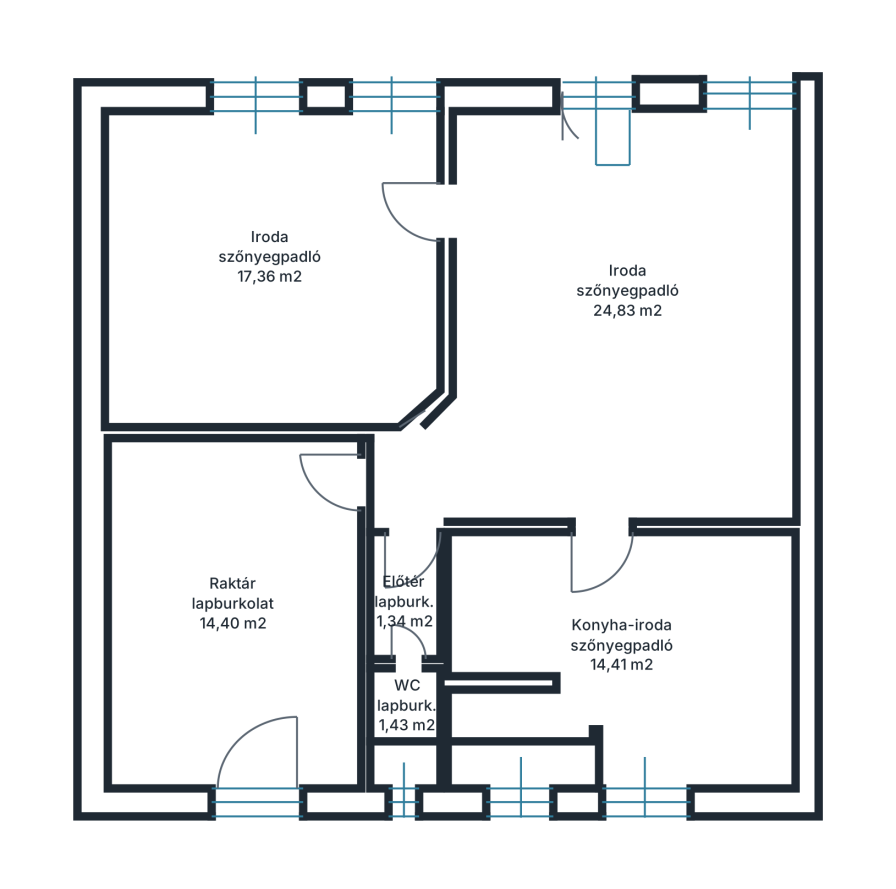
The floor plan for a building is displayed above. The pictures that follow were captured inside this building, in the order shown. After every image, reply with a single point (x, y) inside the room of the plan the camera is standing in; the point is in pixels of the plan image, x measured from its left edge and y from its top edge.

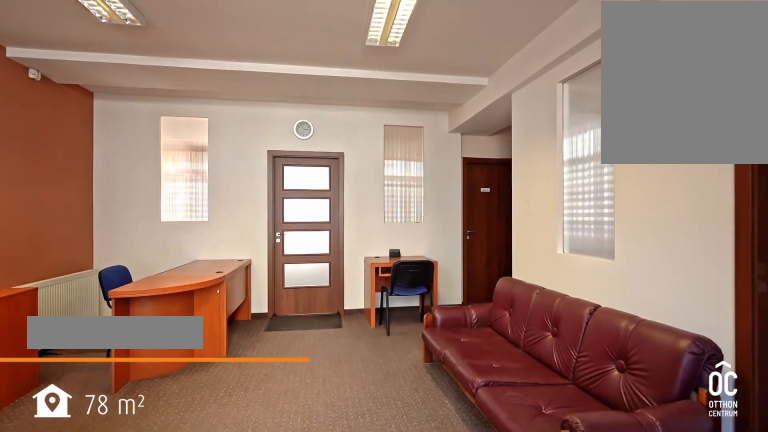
(620, 301)
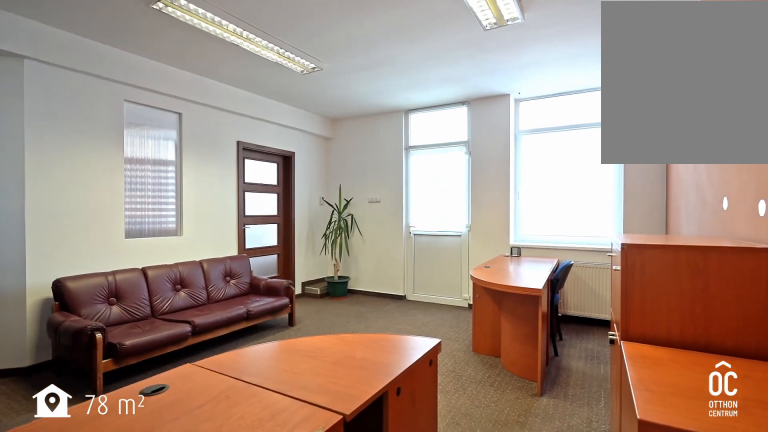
(620, 301)
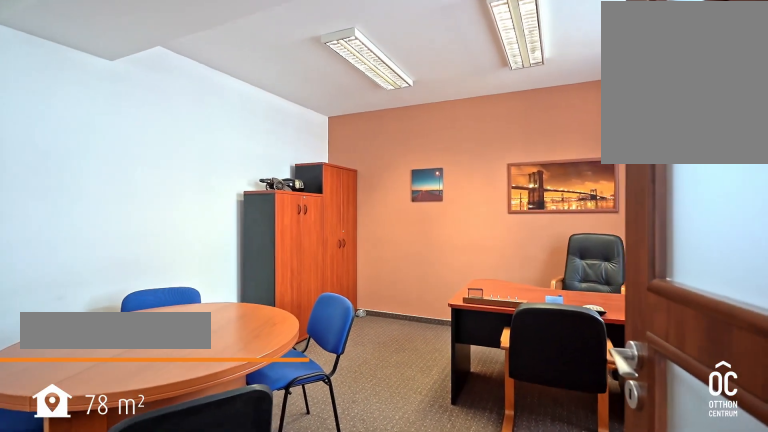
(271, 261)
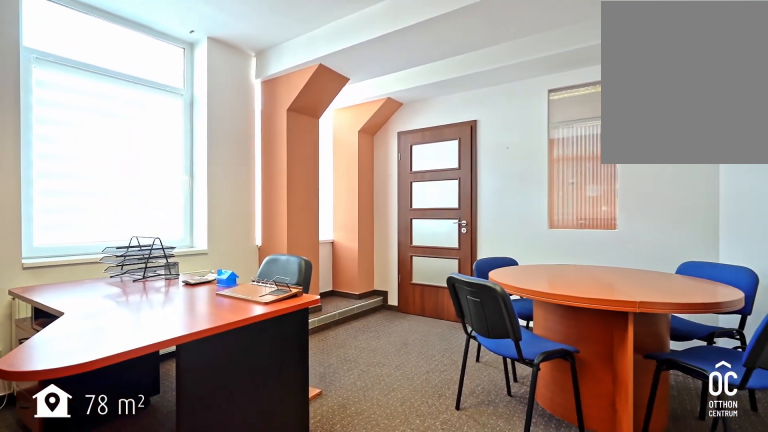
(271, 261)
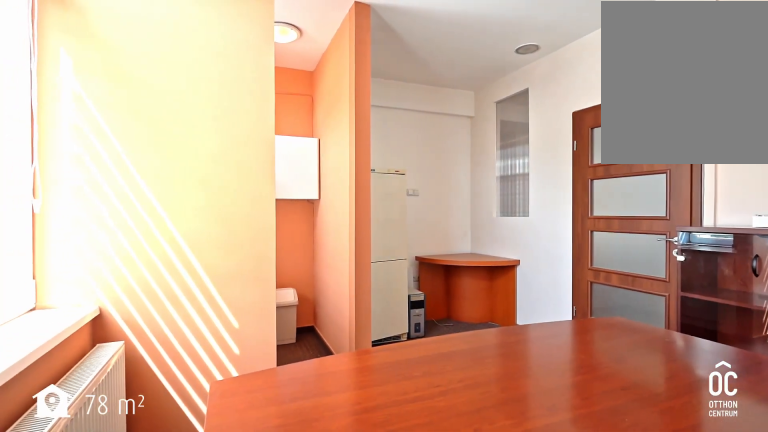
(626, 647)
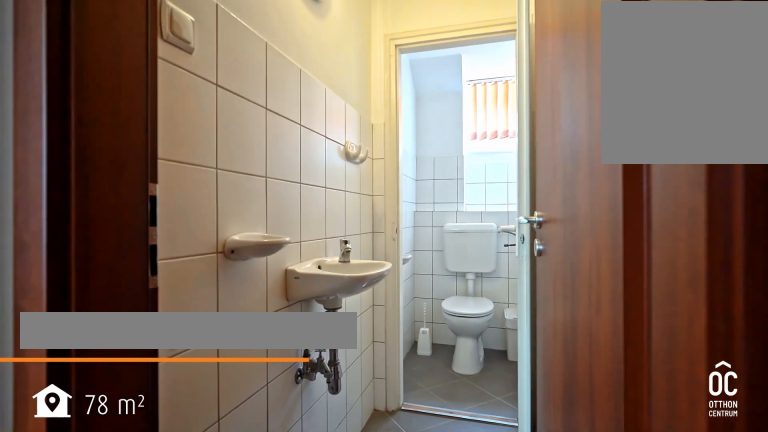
(404, 599)
